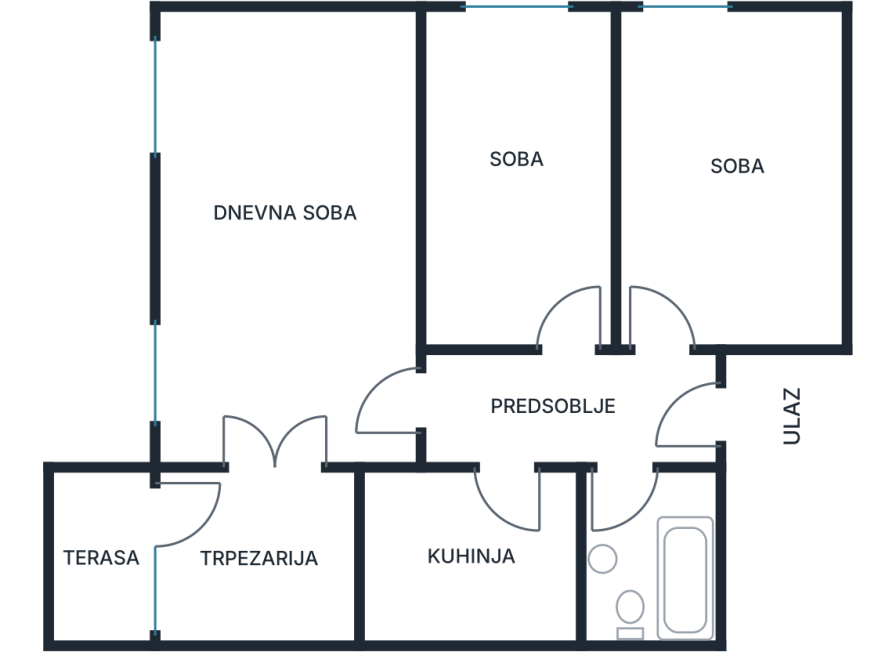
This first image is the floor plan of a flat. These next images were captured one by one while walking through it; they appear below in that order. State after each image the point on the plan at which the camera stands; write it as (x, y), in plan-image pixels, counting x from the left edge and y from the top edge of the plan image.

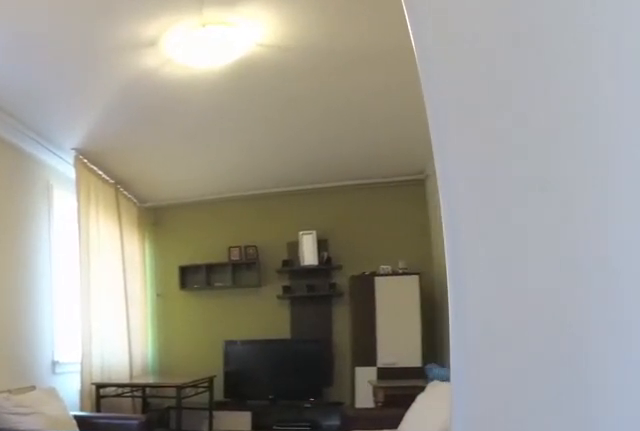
(300, 491)
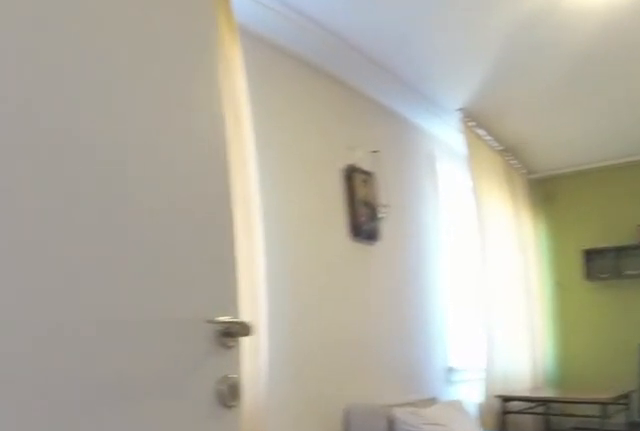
(276, 476)
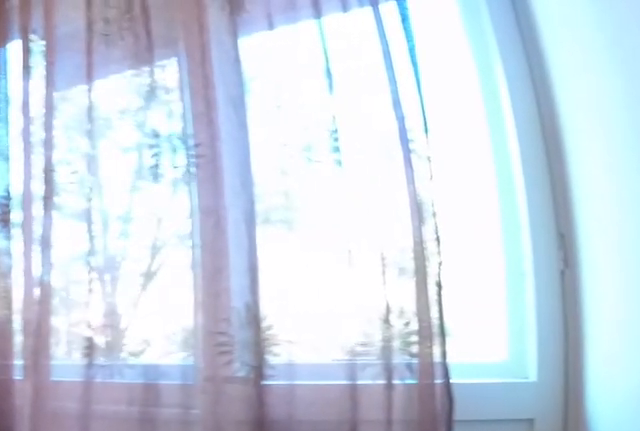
(257, 466)
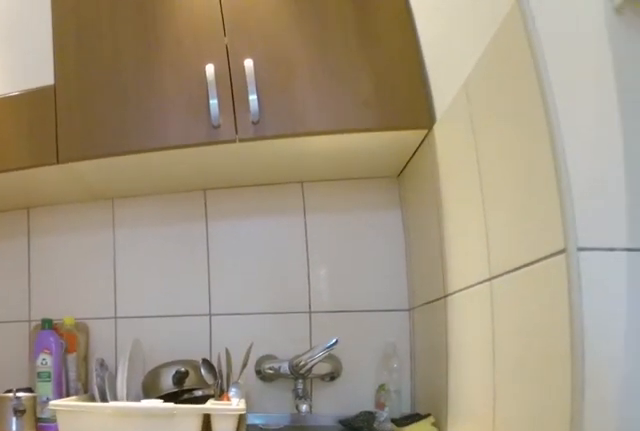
(500, 592)
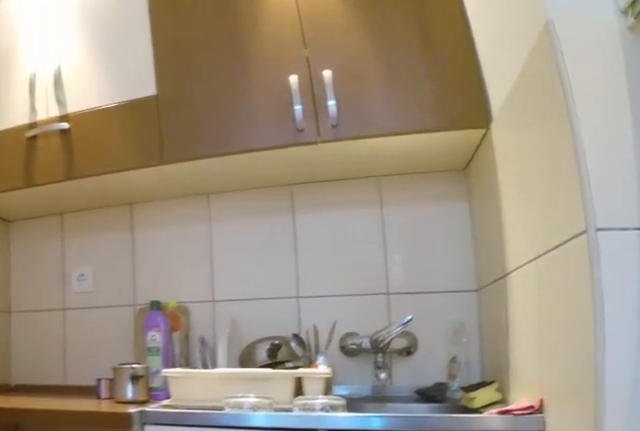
(491, 608)
